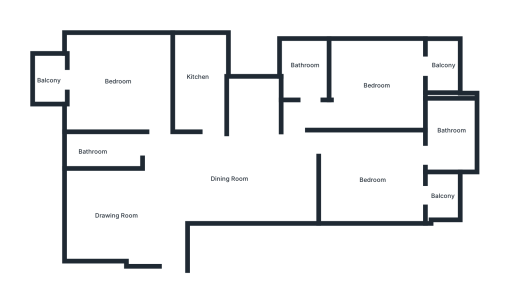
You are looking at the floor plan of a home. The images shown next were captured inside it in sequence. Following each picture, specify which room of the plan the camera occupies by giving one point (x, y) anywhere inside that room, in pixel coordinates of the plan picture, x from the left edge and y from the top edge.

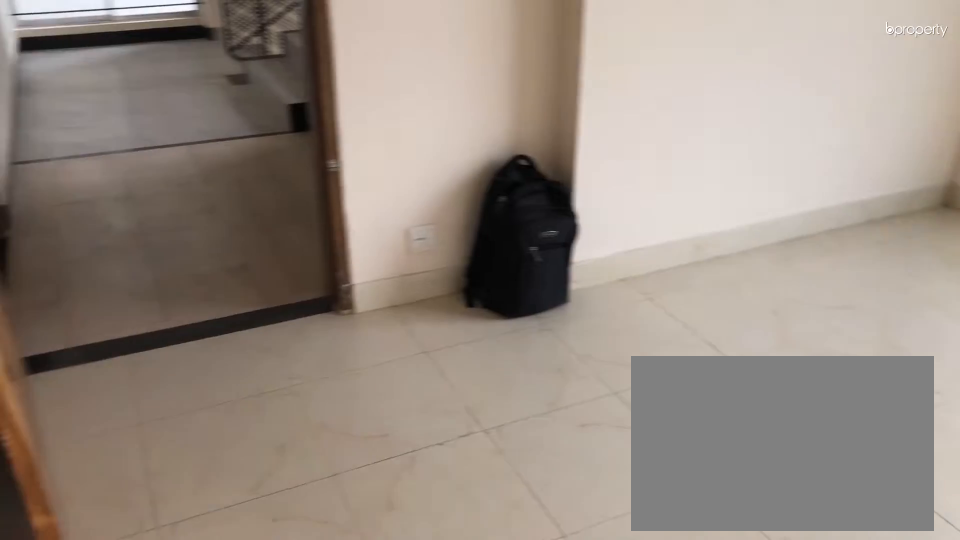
(108, 213)
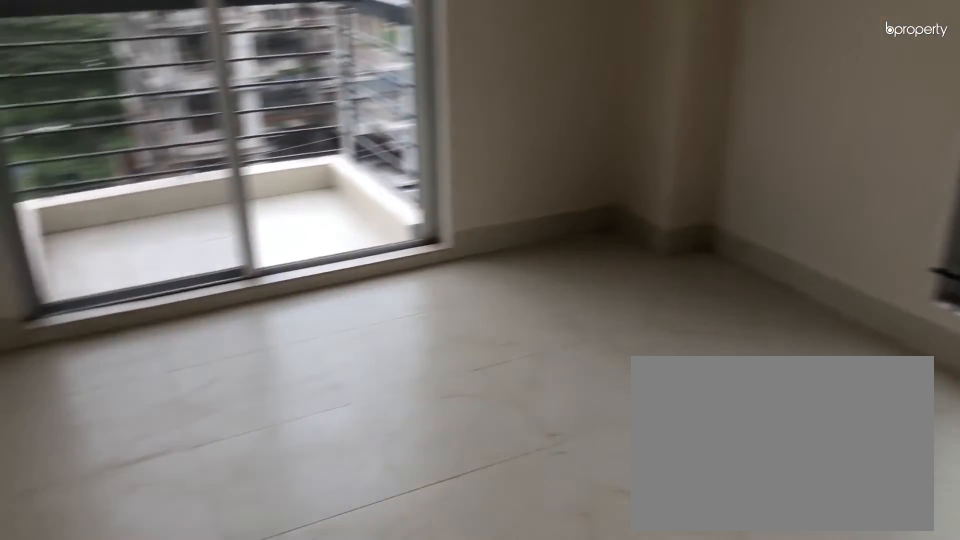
(115, 84)
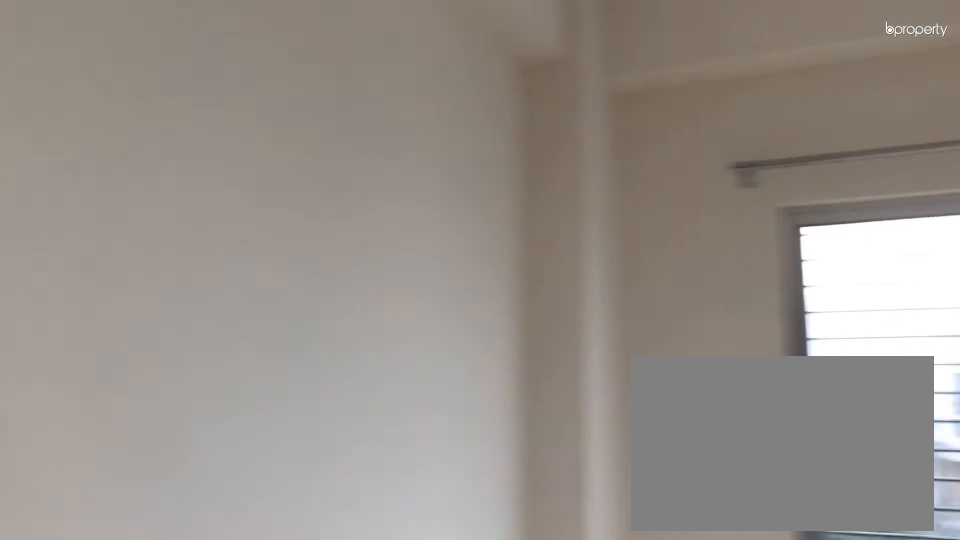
(115, 84)
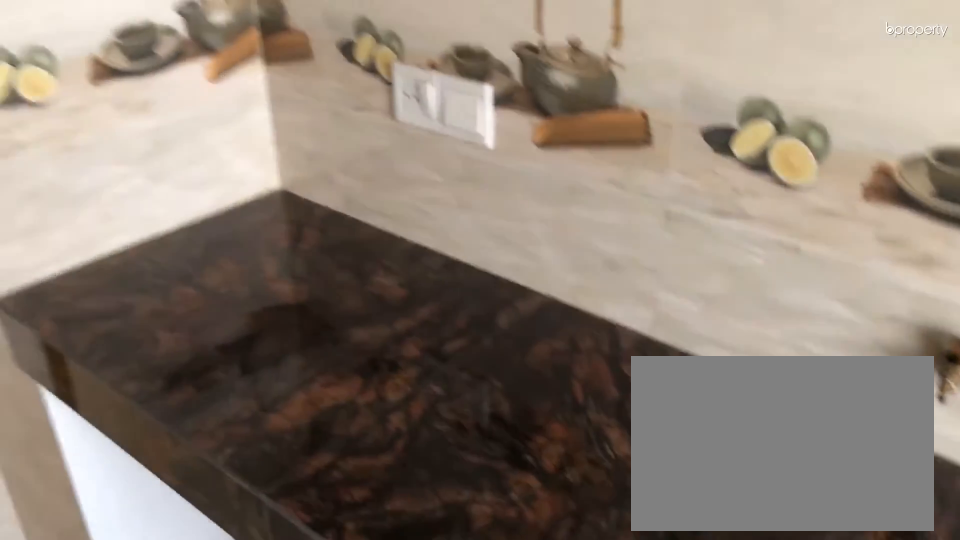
(198, 82)
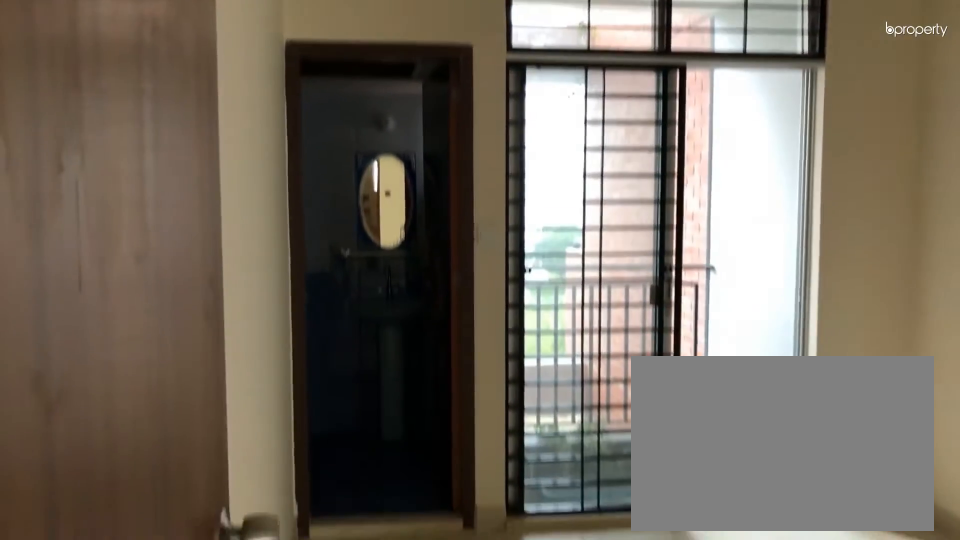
(377, 181)
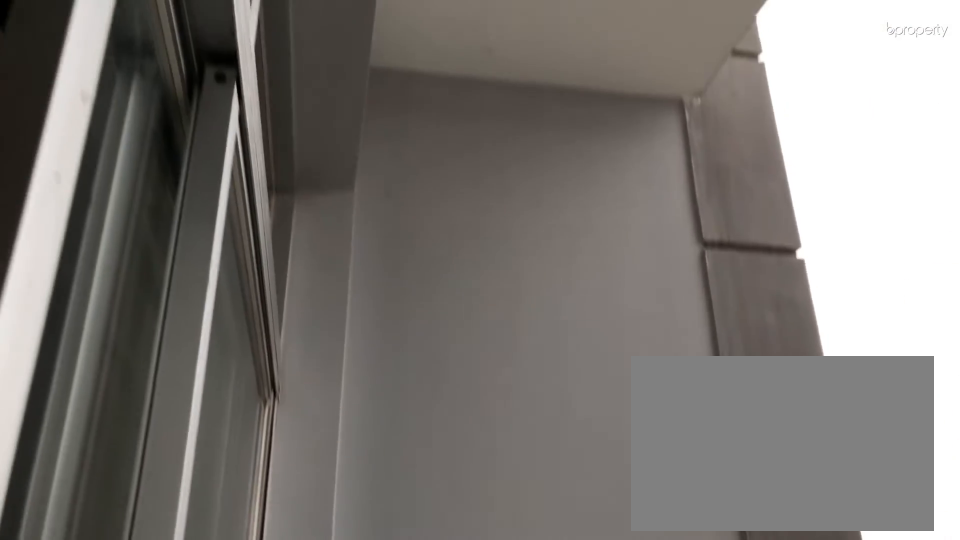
(441, 66)
